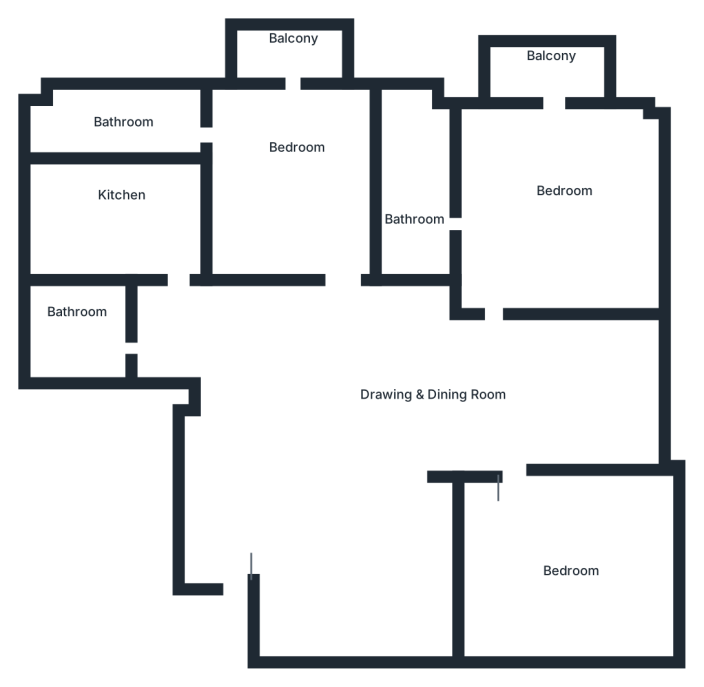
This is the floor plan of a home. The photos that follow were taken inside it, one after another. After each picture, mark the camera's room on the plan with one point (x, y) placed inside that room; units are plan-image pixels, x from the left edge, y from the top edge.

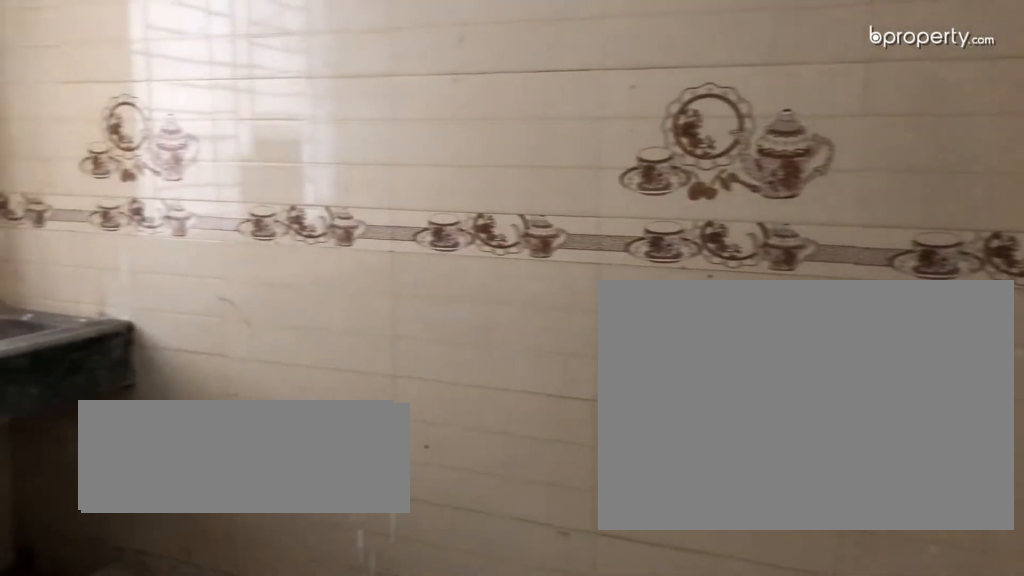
(127, 222)
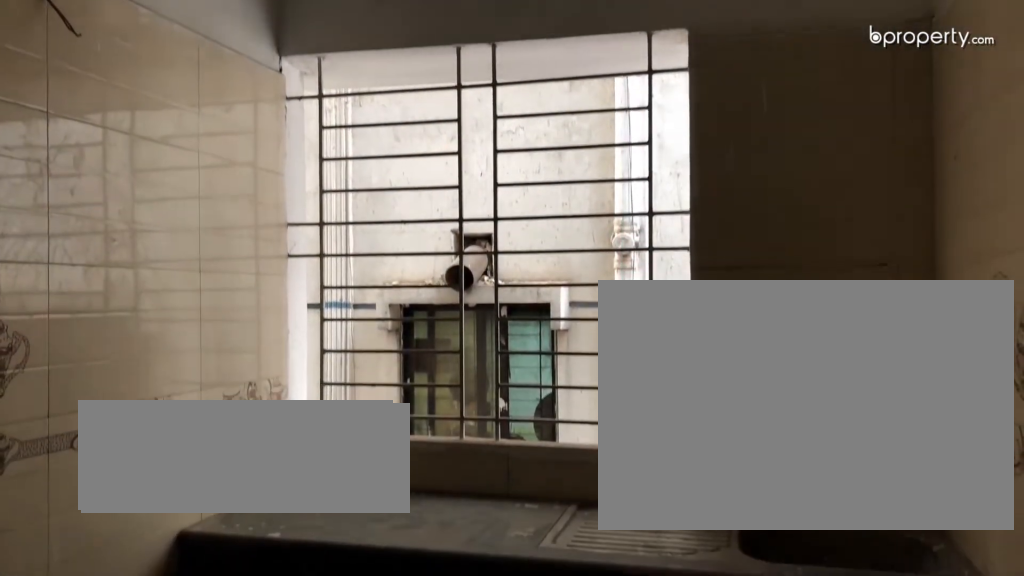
(132, 222)
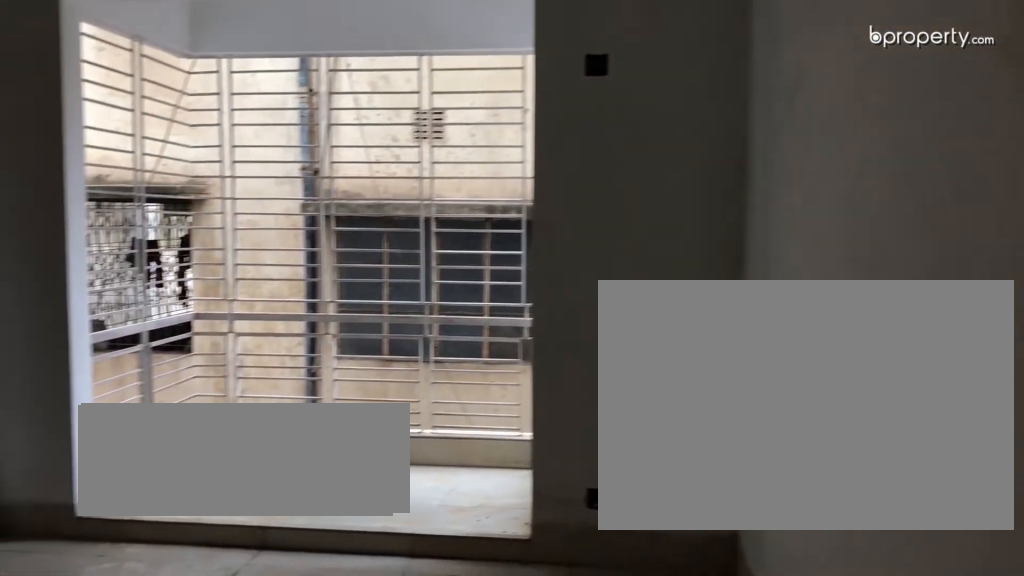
(300, 188)
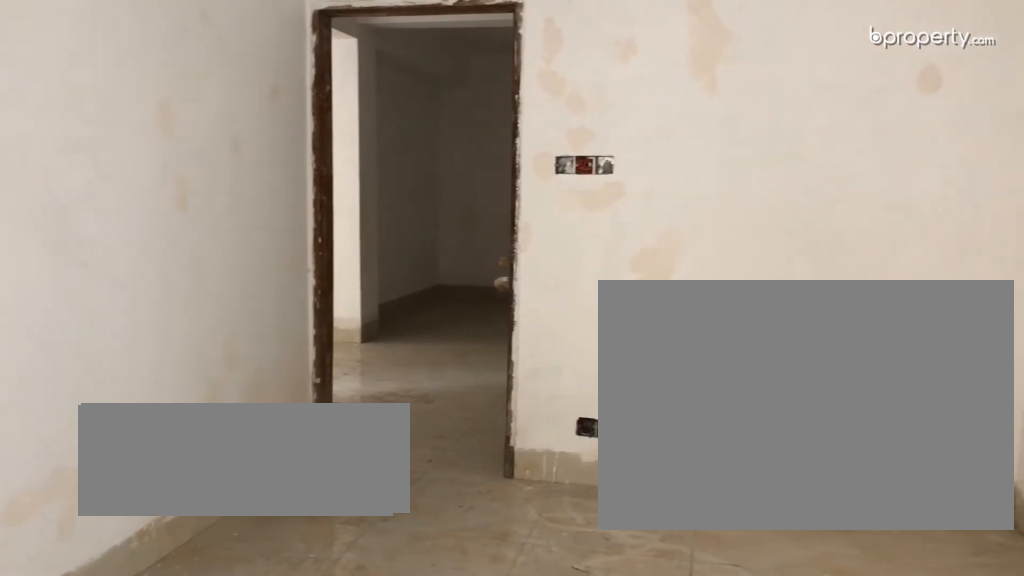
(301, 190)
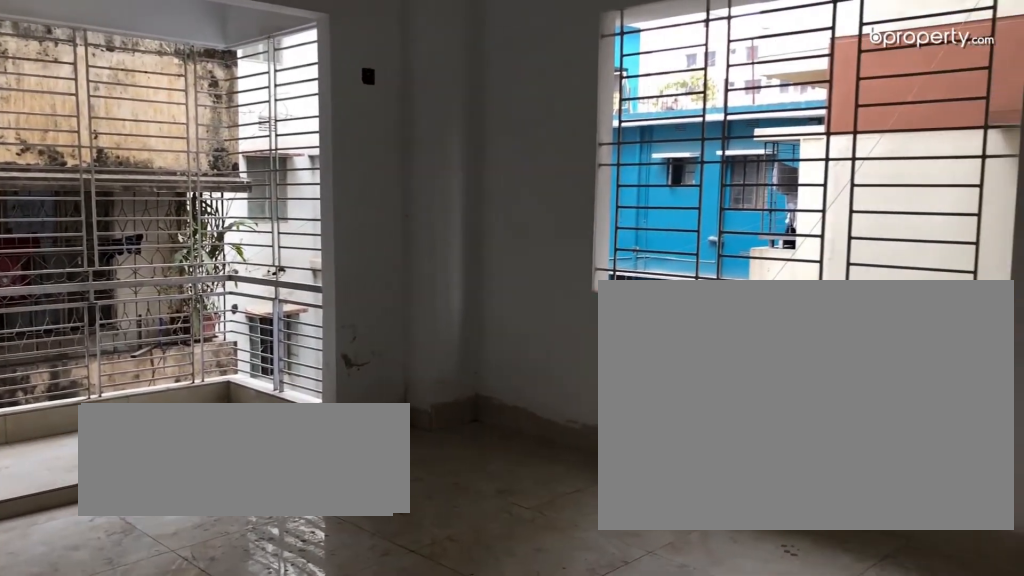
(556, 220)
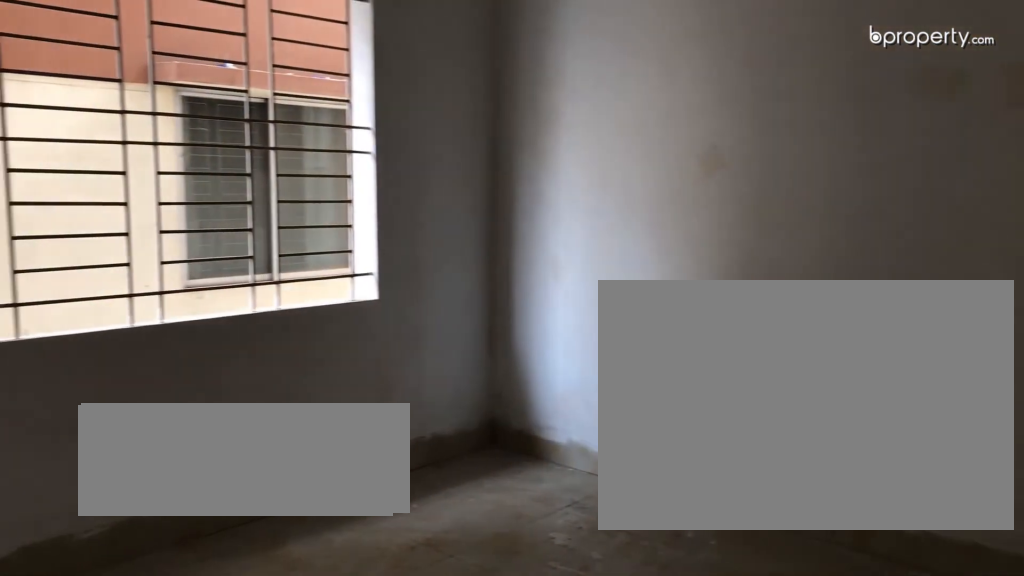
(562, 557)
